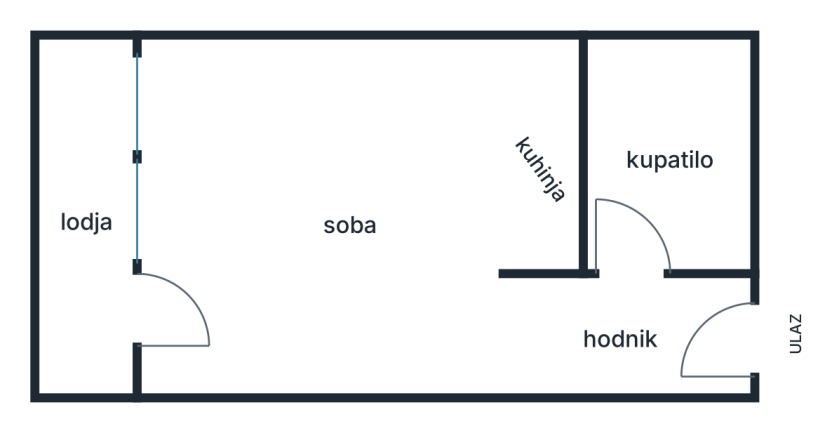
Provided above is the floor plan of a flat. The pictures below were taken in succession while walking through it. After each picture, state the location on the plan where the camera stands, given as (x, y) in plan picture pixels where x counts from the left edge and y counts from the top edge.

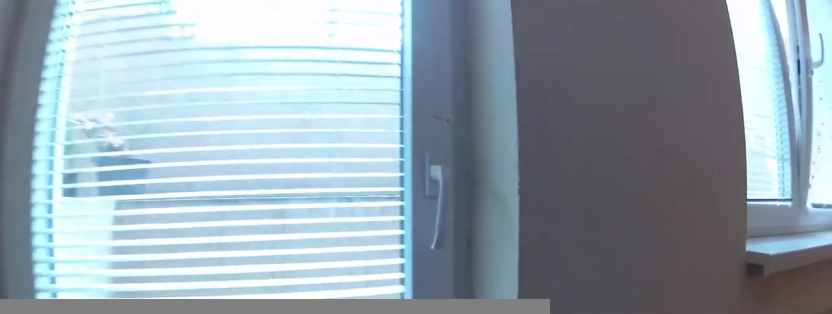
(190, 313)
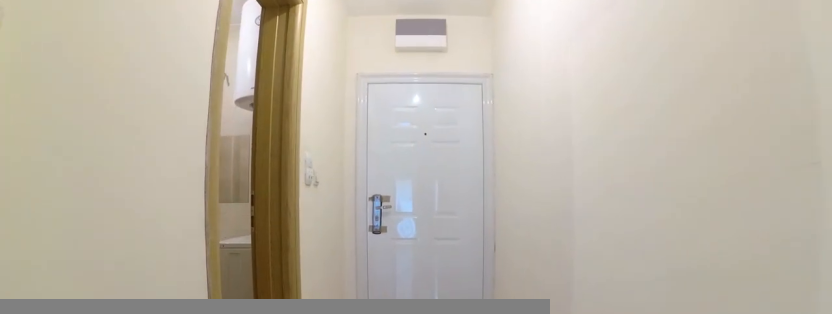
(526, 326)
